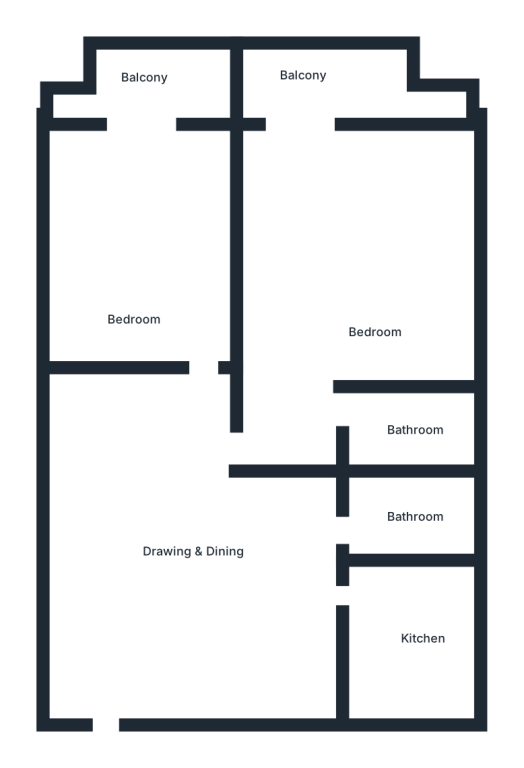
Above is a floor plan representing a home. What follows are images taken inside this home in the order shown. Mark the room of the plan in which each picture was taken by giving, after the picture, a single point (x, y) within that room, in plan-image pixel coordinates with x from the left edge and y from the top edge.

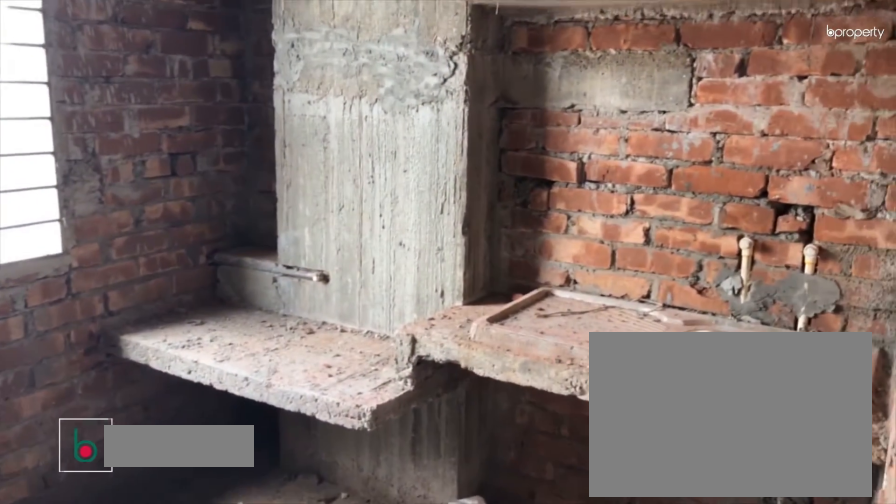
(411, 630)
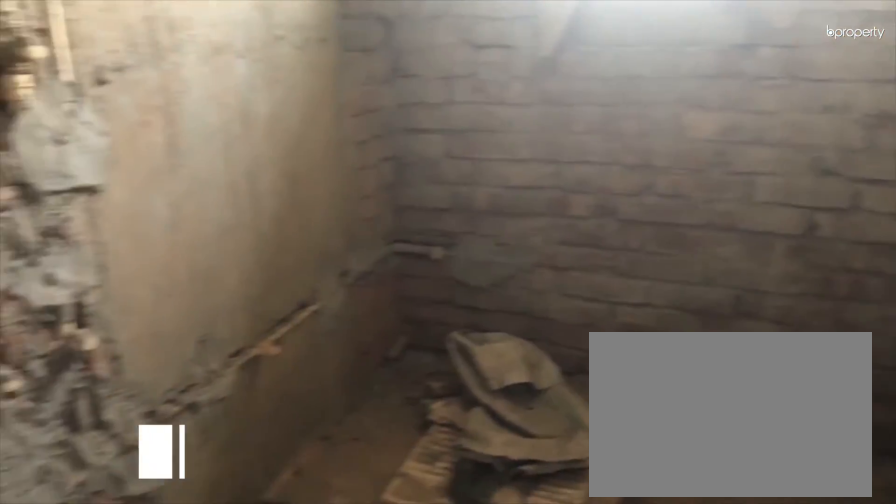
(406, 521)
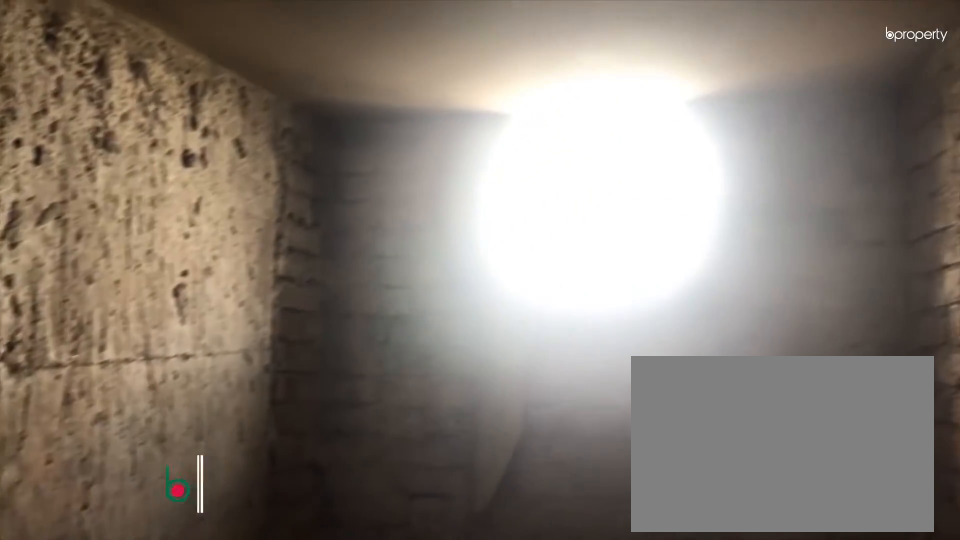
(406, 521)
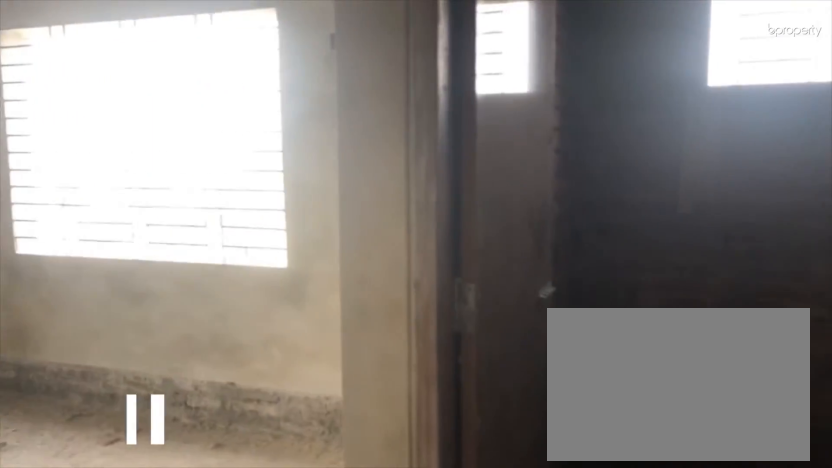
(298, 428)
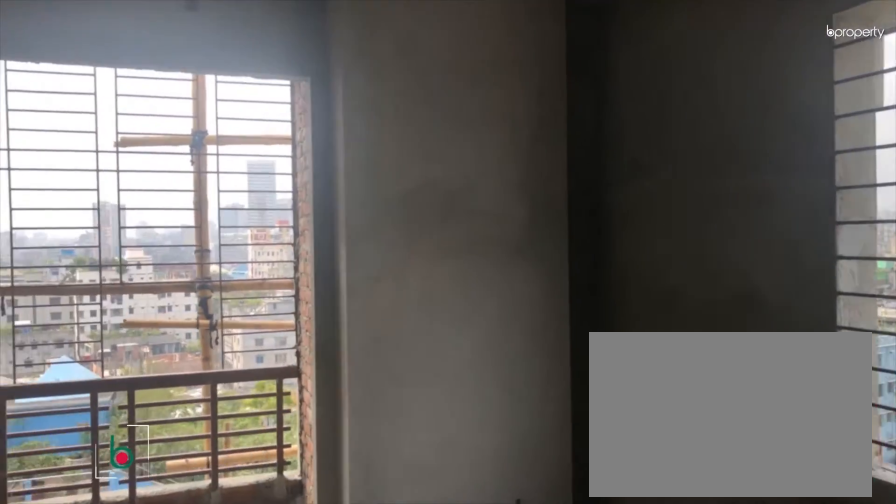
(375, 254)
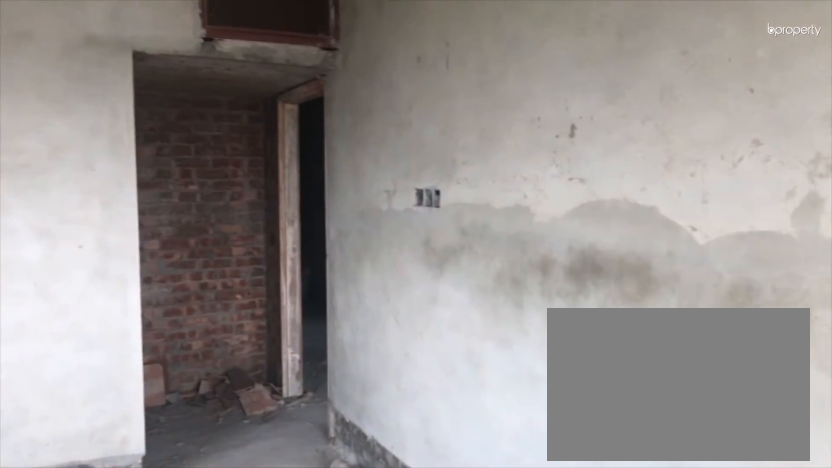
(374, 252)
